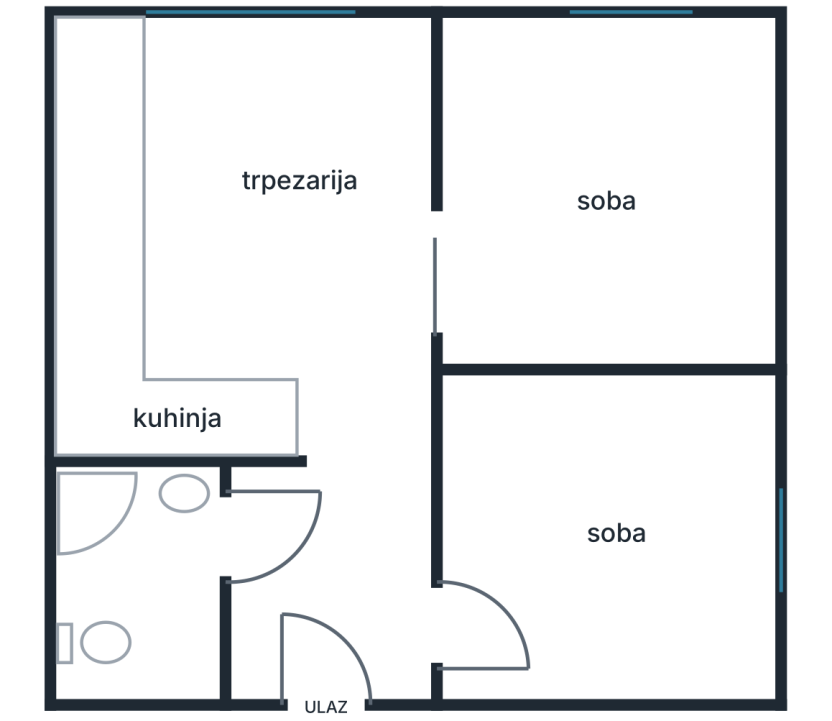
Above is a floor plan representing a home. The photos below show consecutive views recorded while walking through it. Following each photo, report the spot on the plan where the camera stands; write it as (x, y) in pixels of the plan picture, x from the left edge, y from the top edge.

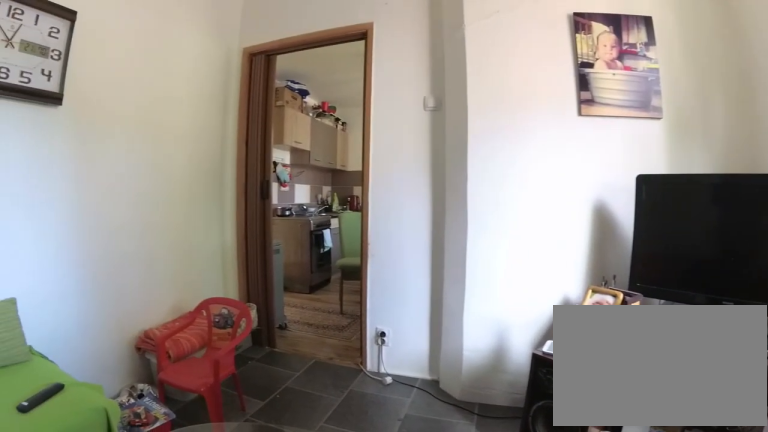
(646, 188)
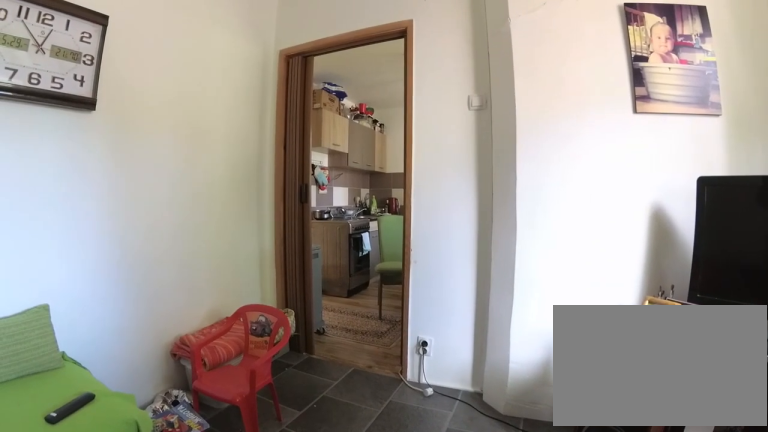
(644, 184)
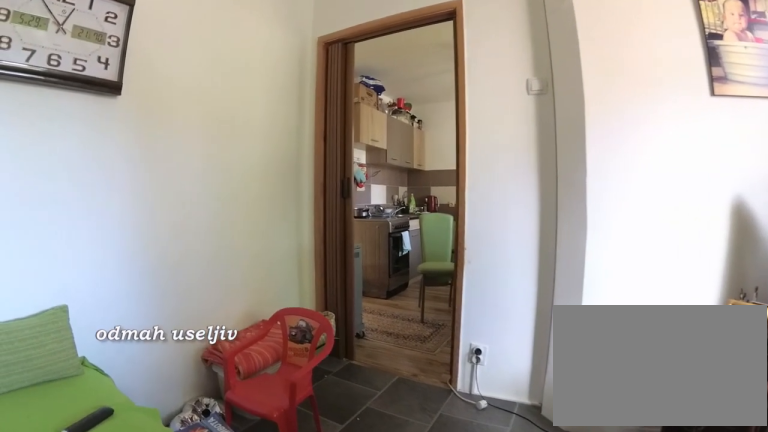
(630, 193)
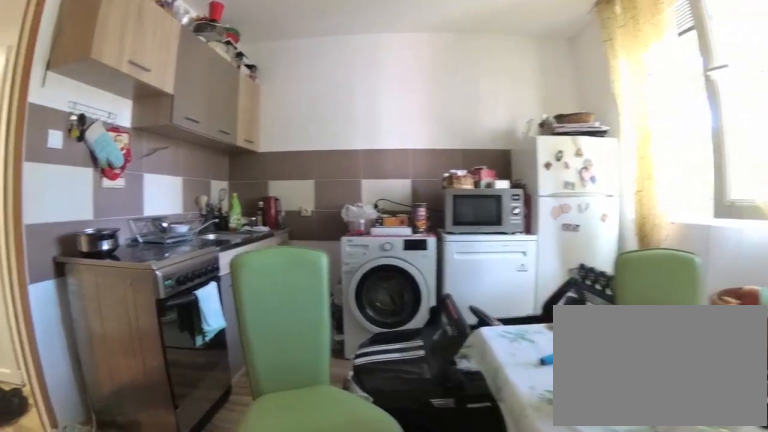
(437, 272)
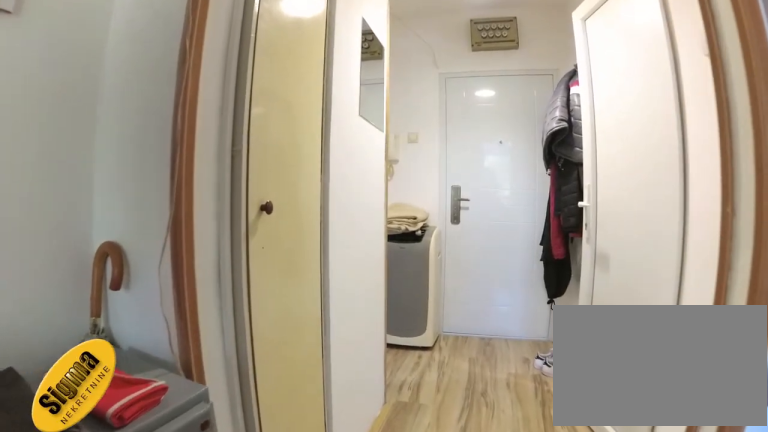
(362, 342)
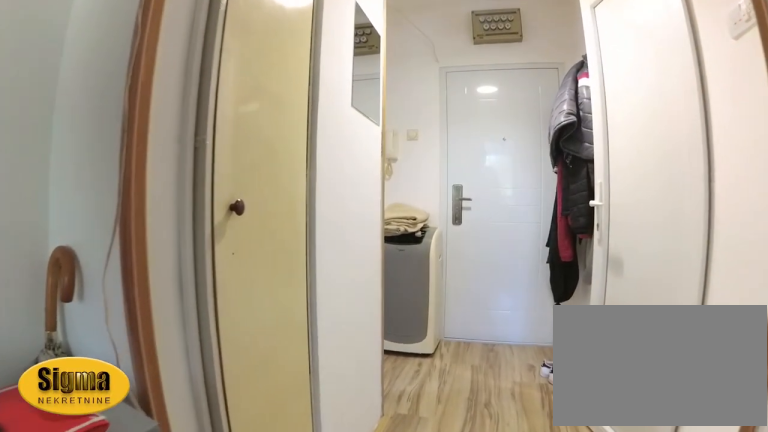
(363, 358)
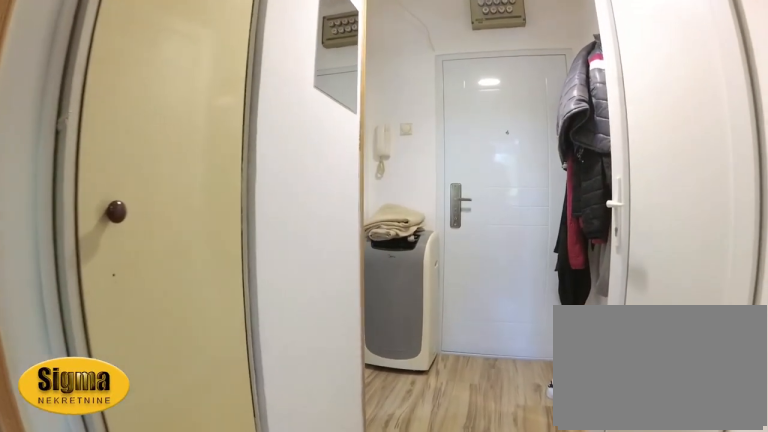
(362, 388)
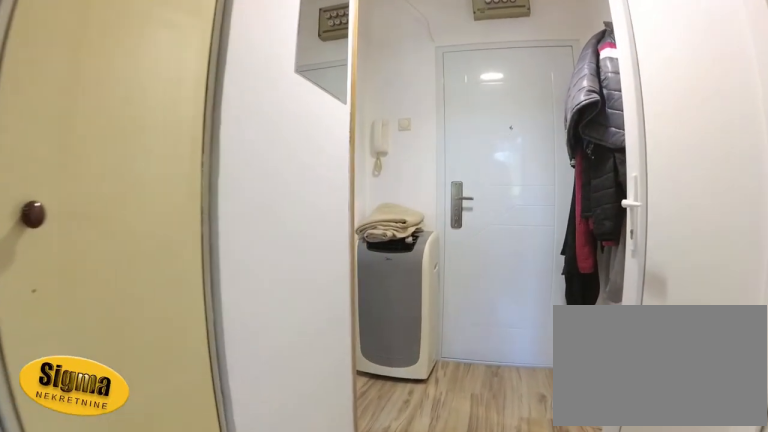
(362, 404)
